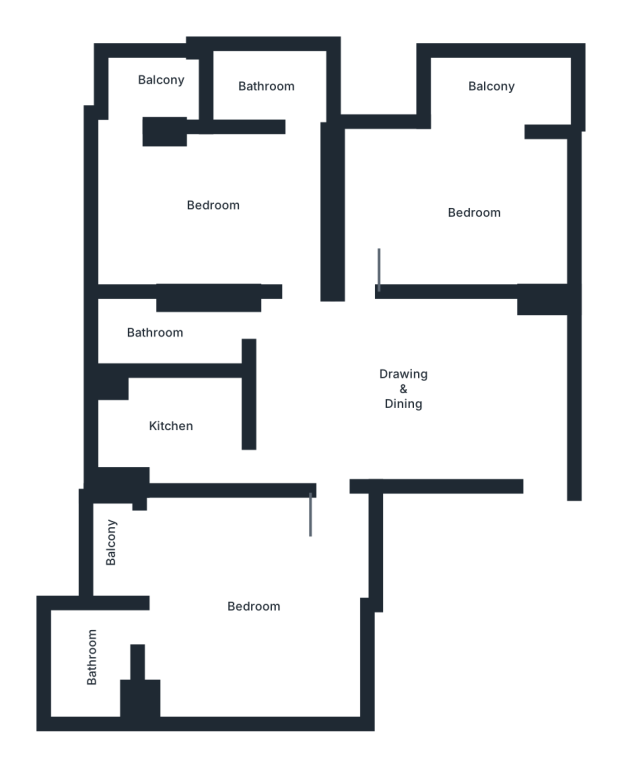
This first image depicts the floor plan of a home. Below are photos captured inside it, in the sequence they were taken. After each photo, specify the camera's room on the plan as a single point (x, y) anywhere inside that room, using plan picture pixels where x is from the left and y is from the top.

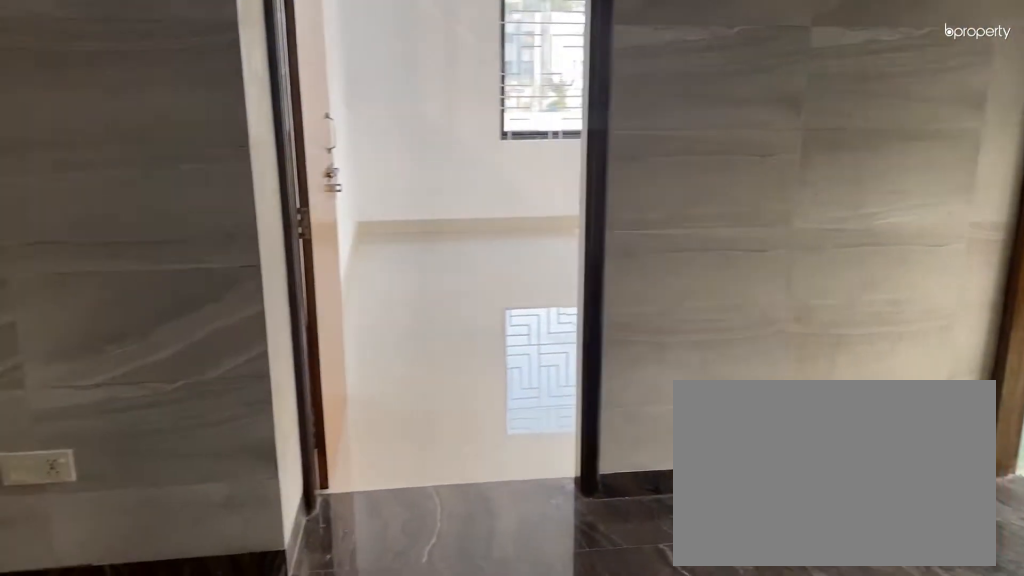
(406, 373)
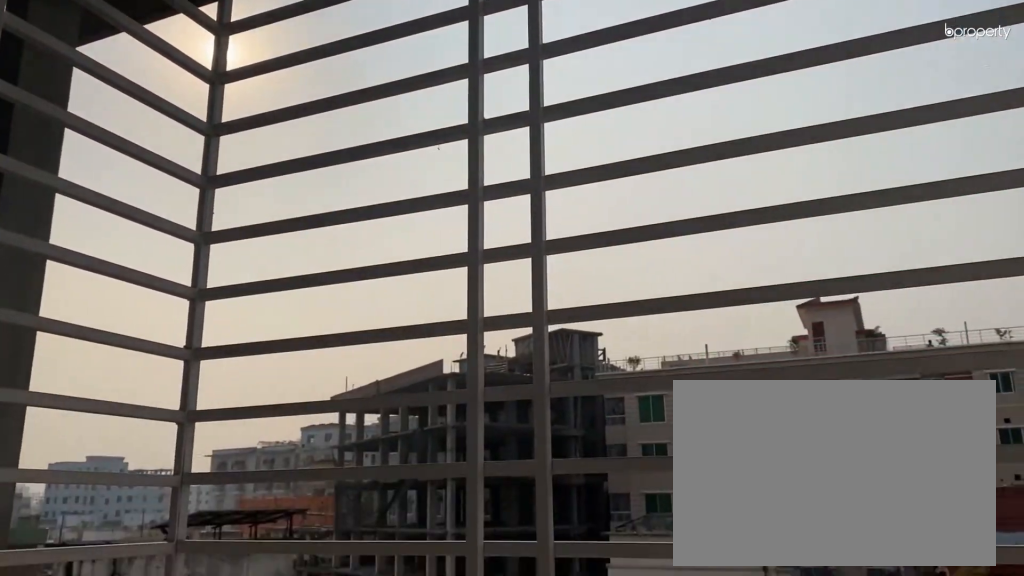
(493, 91)
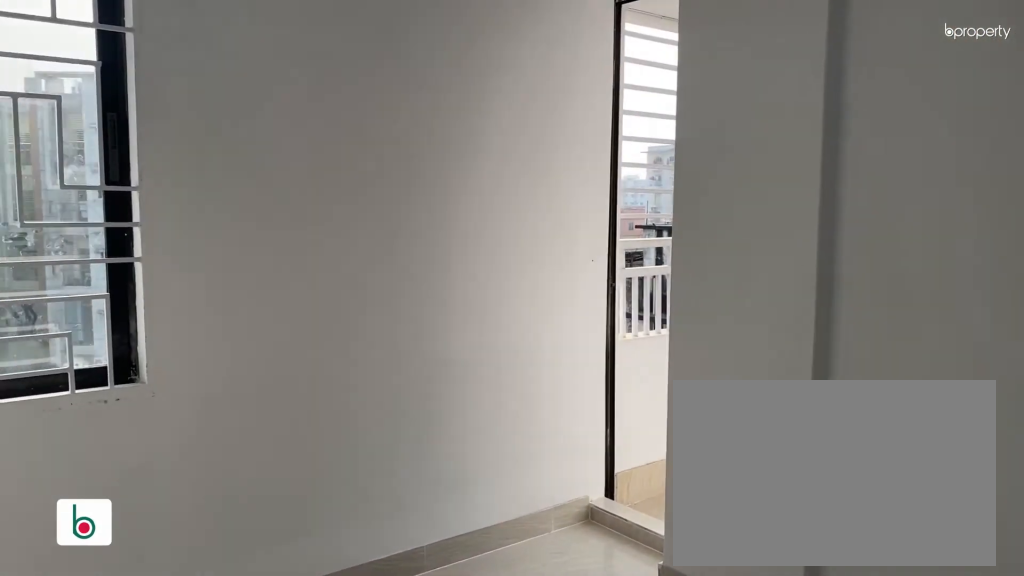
(219, 201)
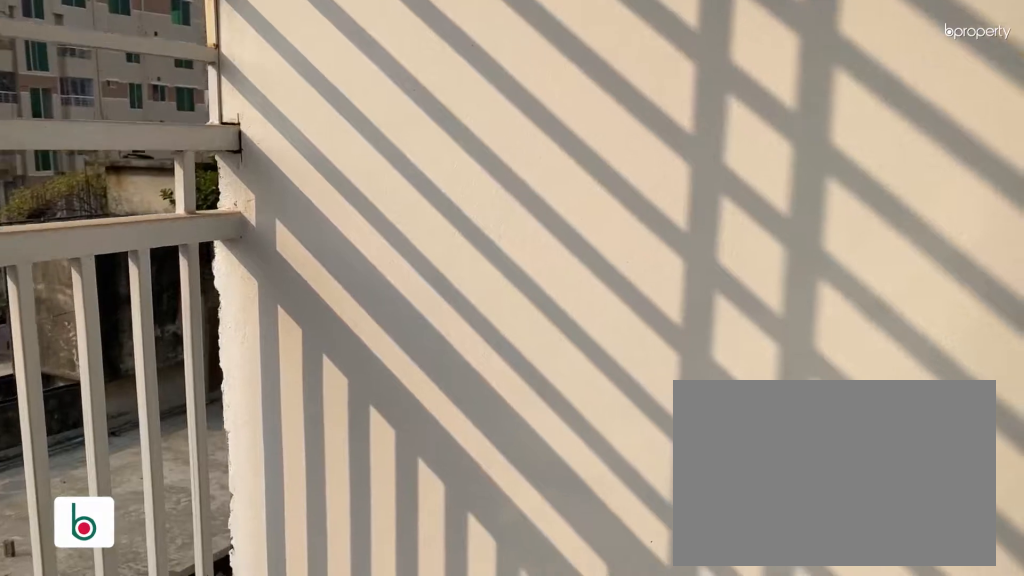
(158, 81)
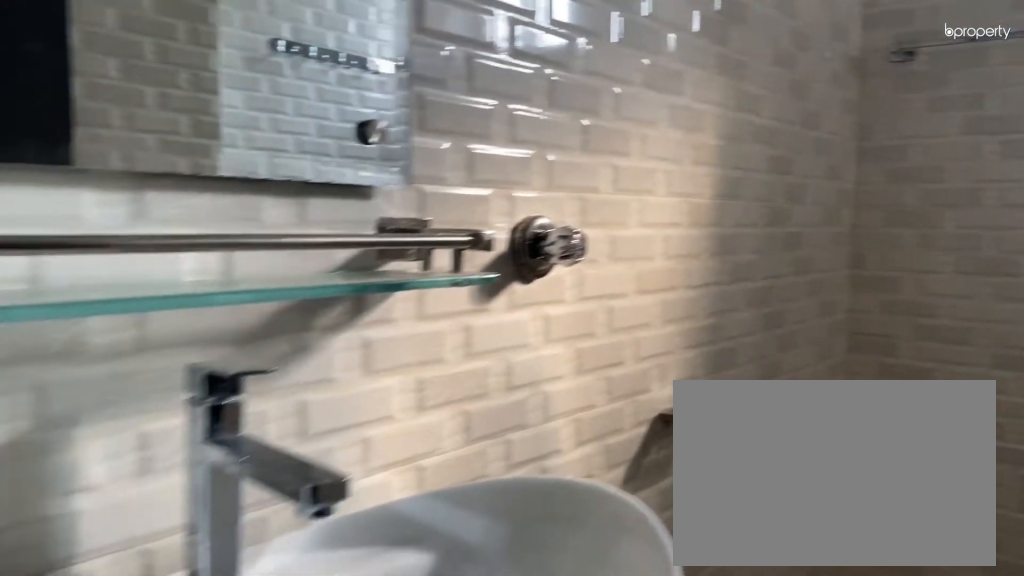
(170, 332)
